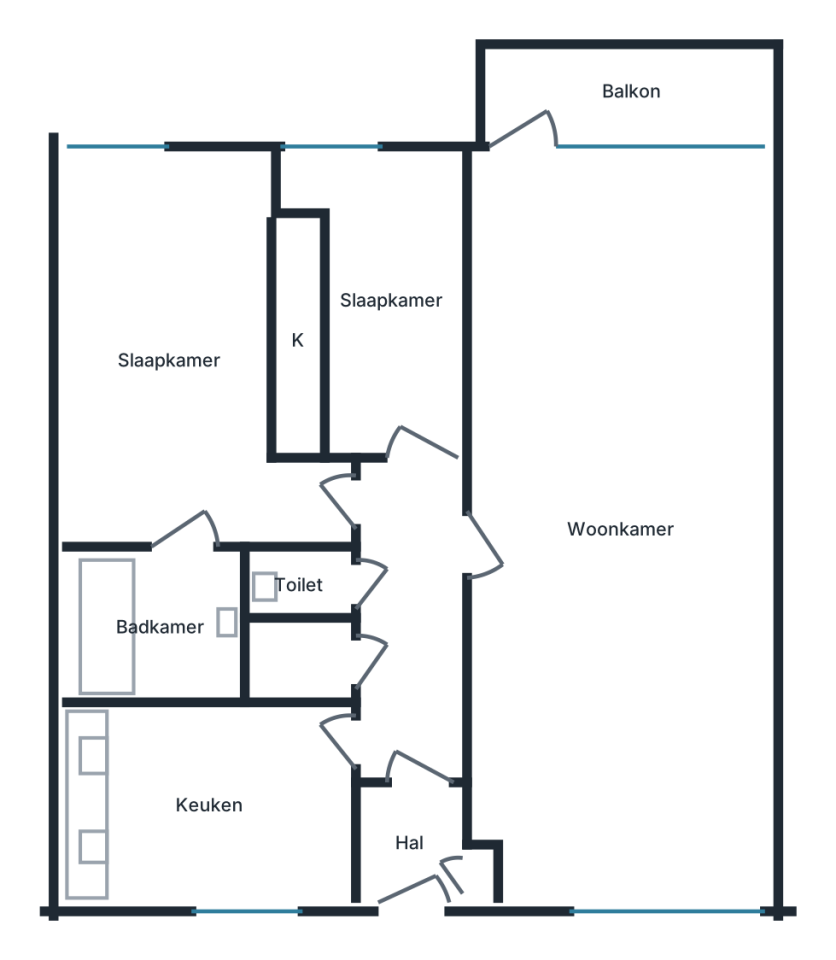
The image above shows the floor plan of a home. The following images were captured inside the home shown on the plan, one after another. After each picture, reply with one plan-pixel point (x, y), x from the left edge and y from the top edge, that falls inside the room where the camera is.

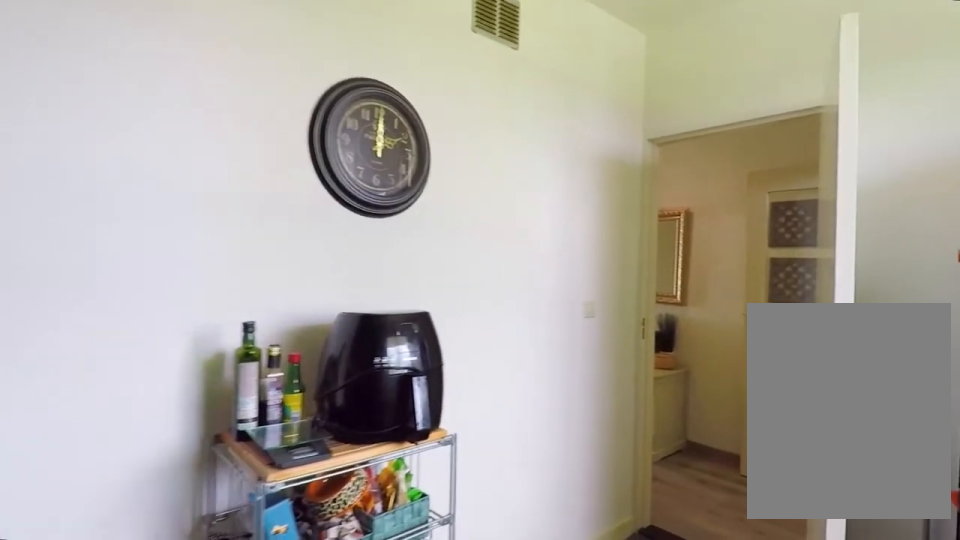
(210, 804)
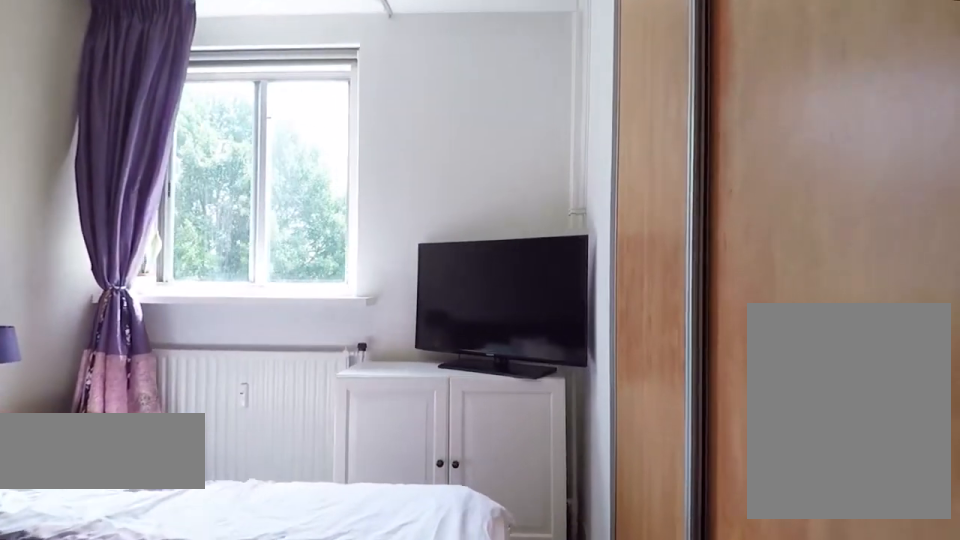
(178, 363)
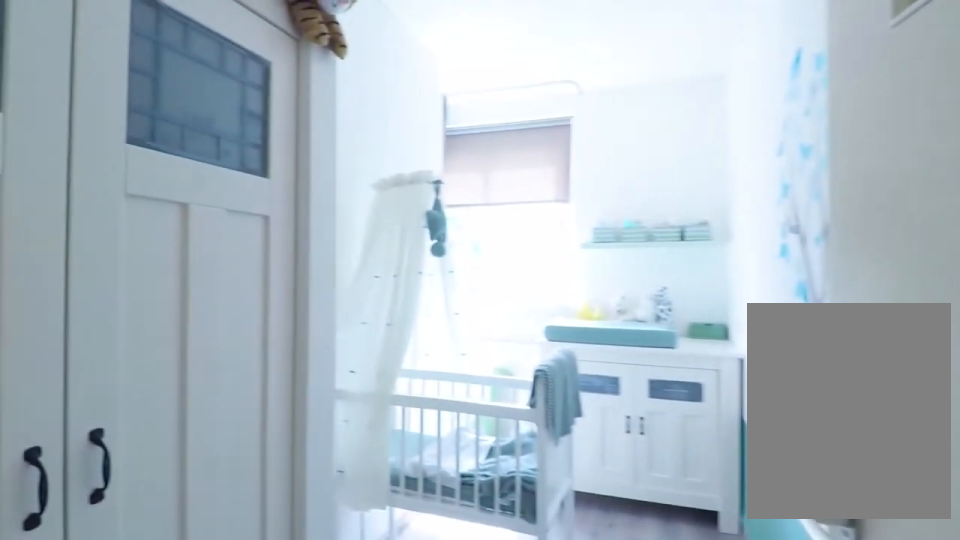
(390, 299)
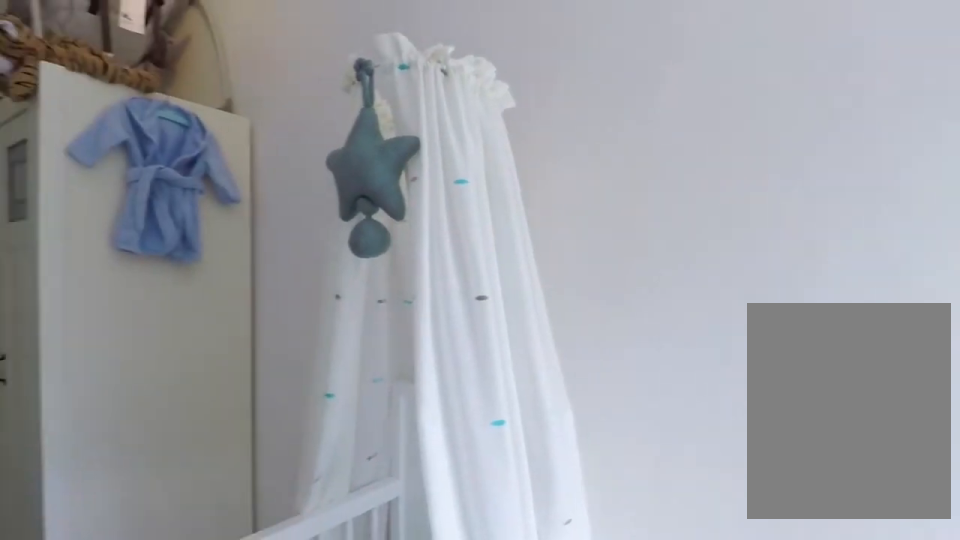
(390, 299)
